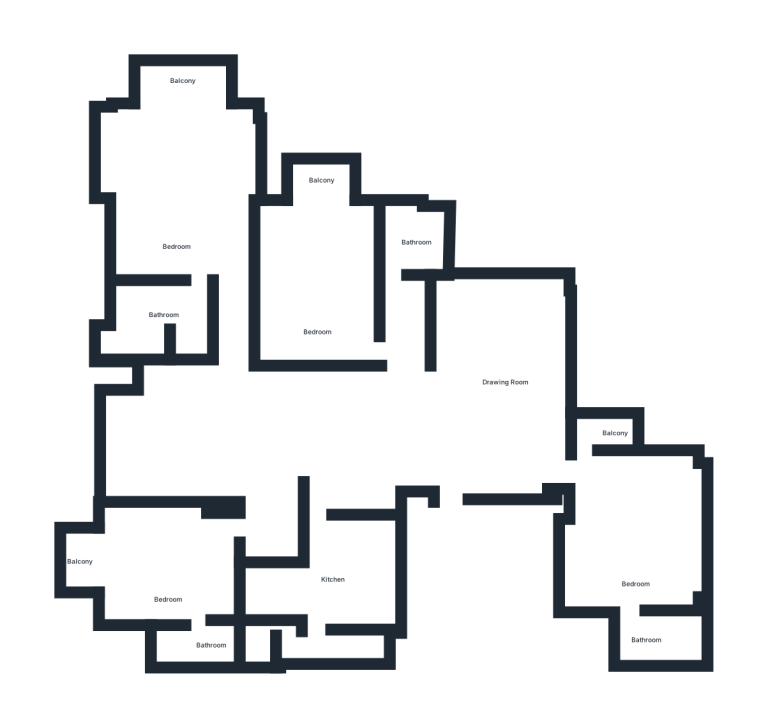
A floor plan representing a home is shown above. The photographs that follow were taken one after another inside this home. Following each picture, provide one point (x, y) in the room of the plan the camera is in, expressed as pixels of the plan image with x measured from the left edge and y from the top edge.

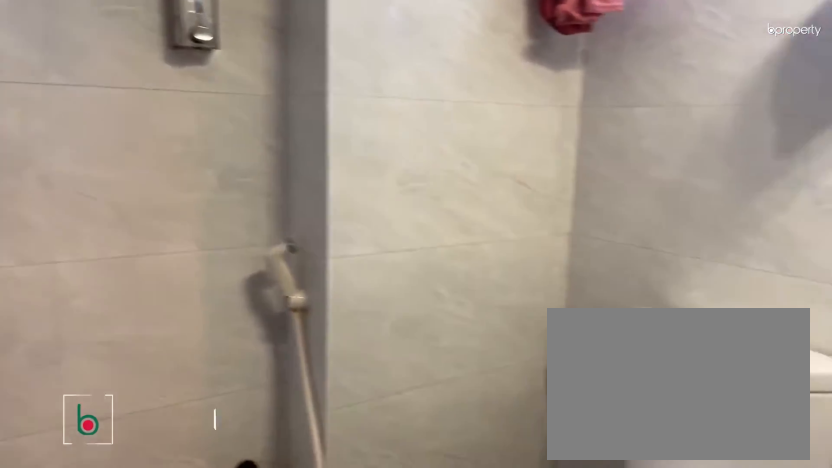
(416, 232)
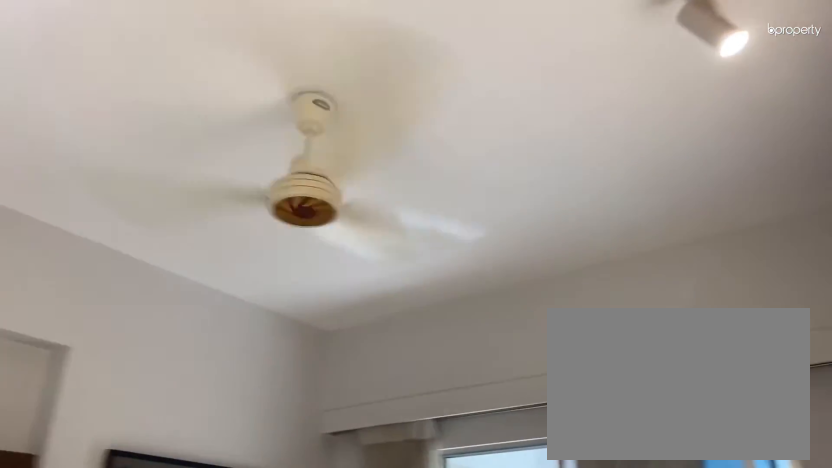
(317, 278)
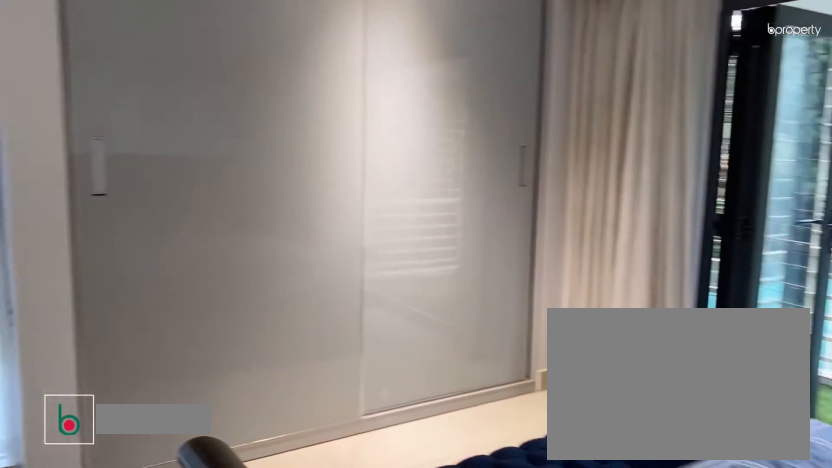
(179, 226)
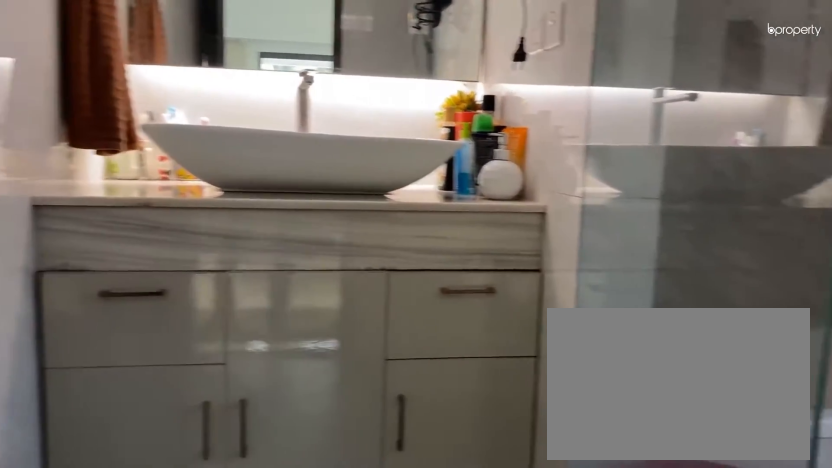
(161, 316)
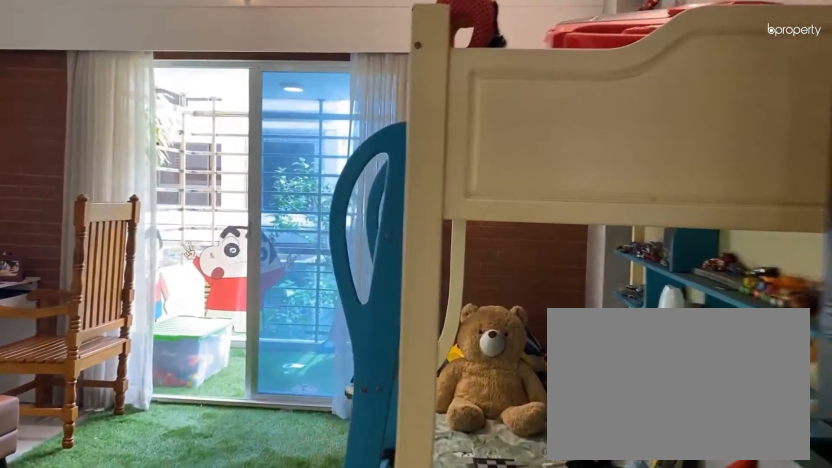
(208, 539)
